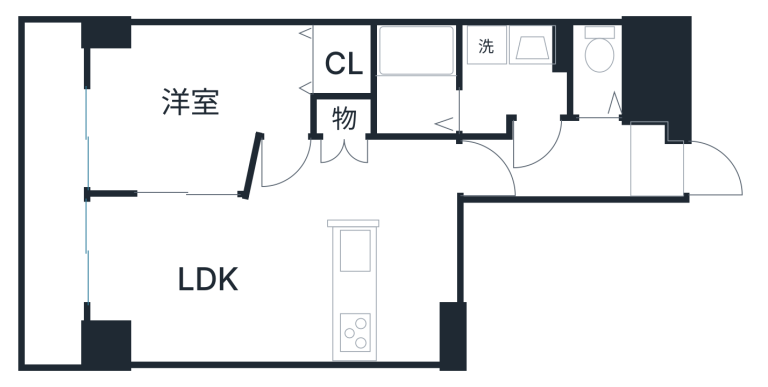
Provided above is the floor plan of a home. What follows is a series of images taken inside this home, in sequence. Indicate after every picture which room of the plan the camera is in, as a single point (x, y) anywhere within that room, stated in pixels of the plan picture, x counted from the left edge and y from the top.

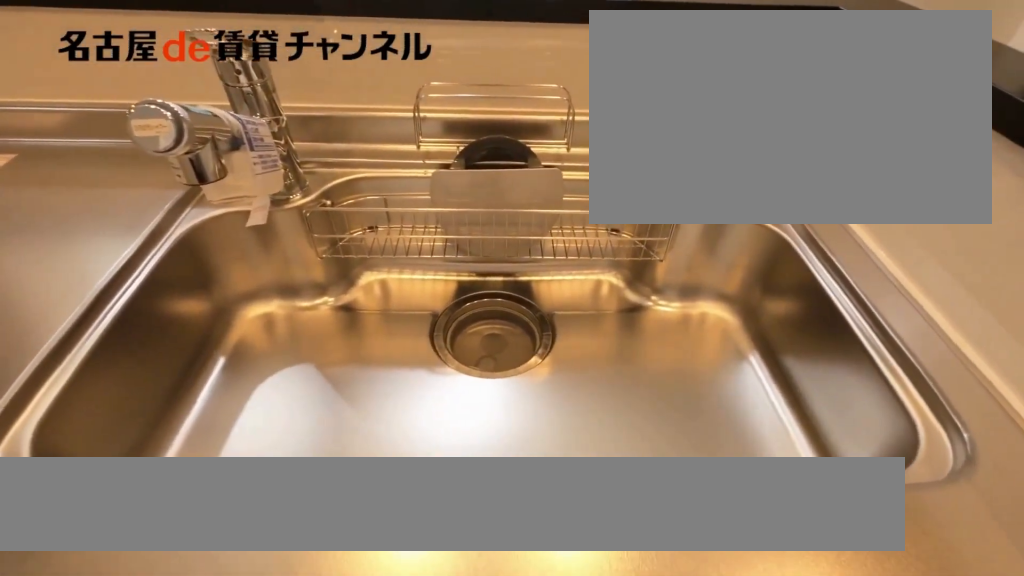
(393, 295)
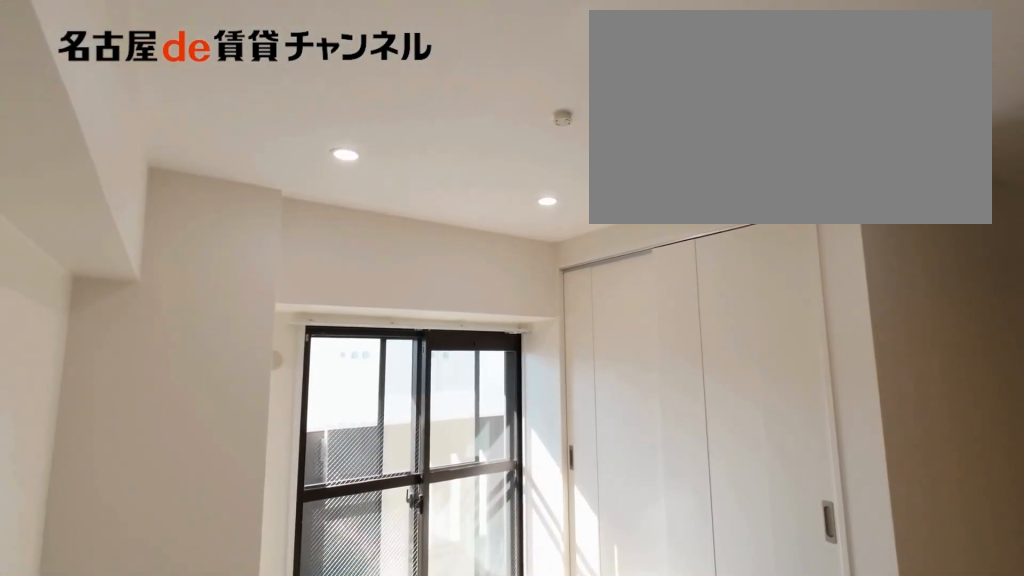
(206, 280)
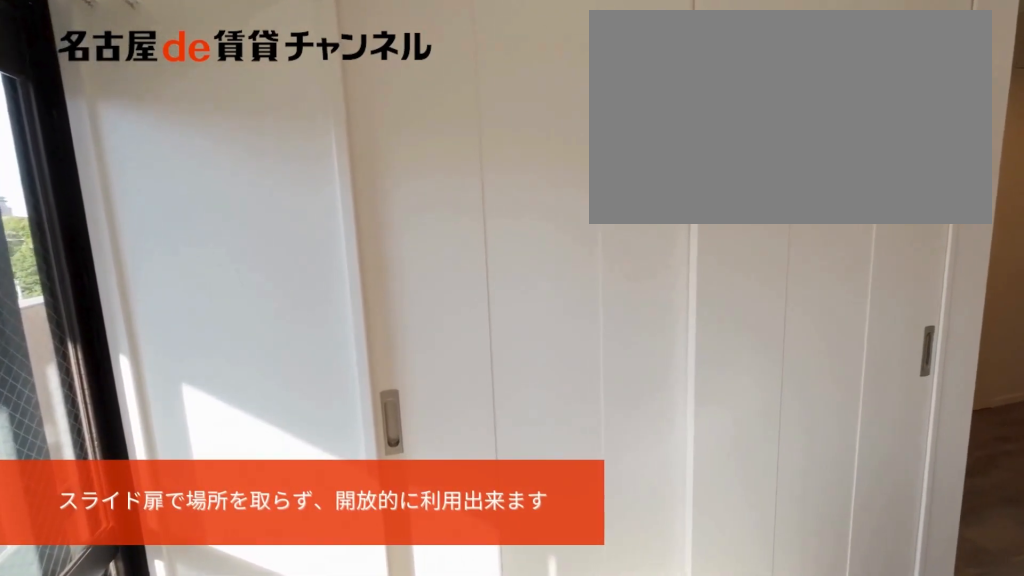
(206, 280)
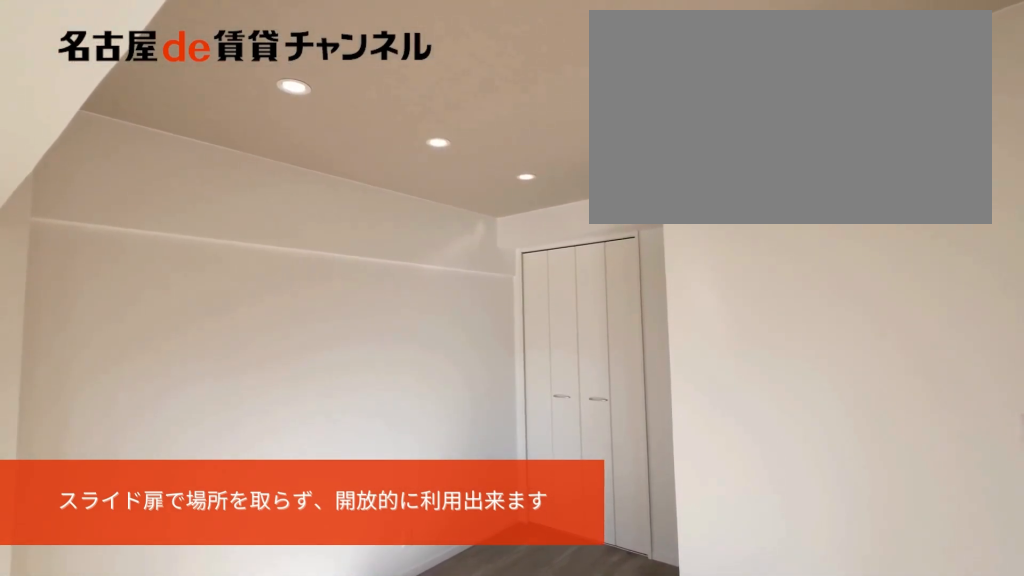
(191, 102)
